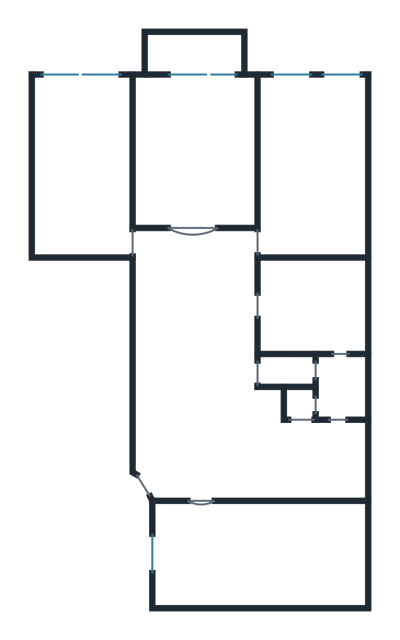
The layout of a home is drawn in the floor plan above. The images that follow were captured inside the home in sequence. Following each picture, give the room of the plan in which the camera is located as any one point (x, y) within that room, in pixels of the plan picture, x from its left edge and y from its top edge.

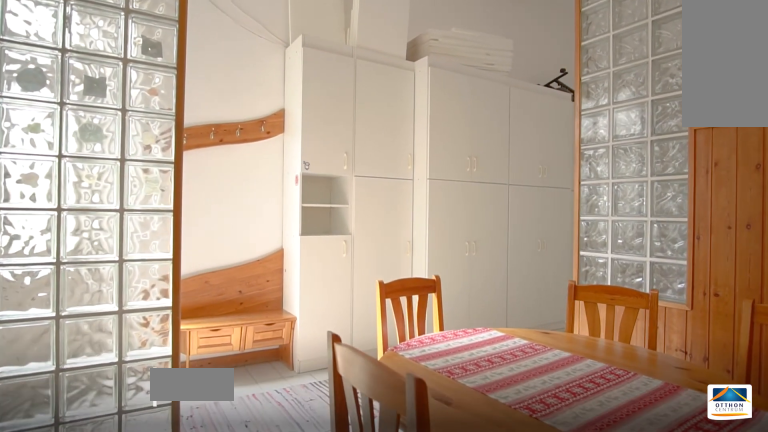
(256, 449)
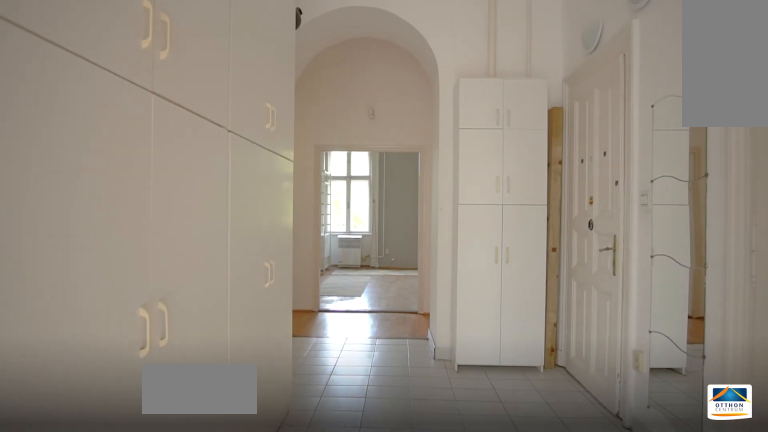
(199, 390)
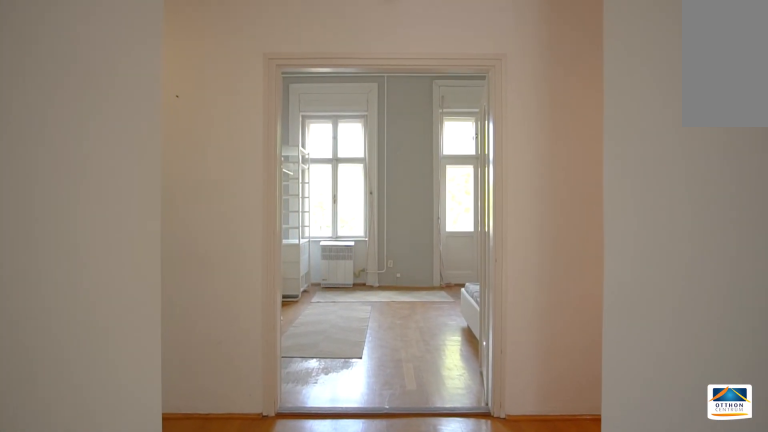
(200, 390)
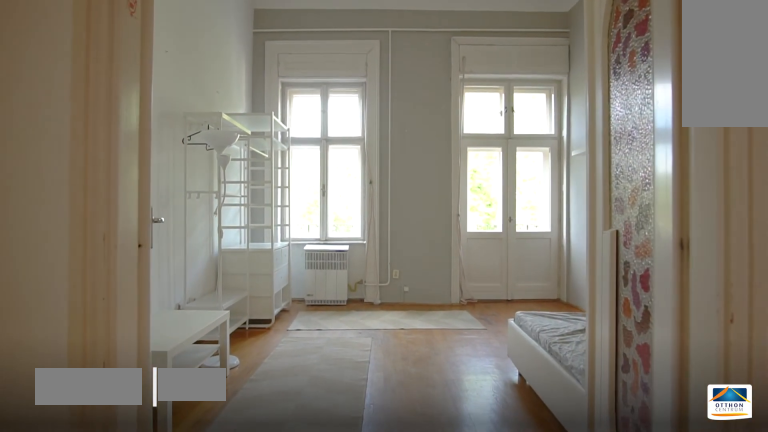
(200, 168)
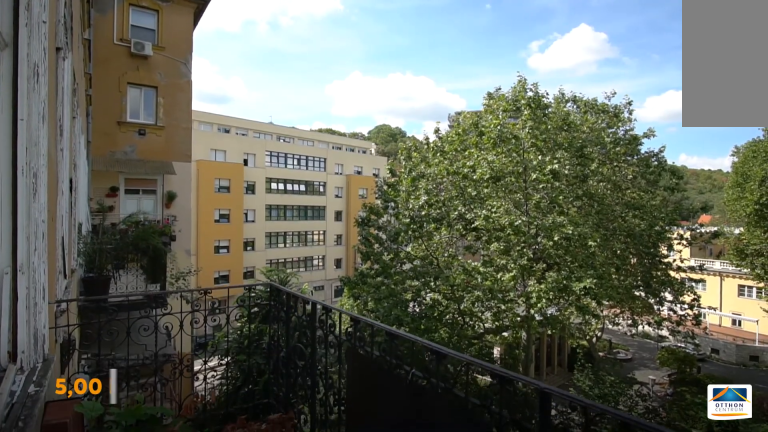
(197, 55)
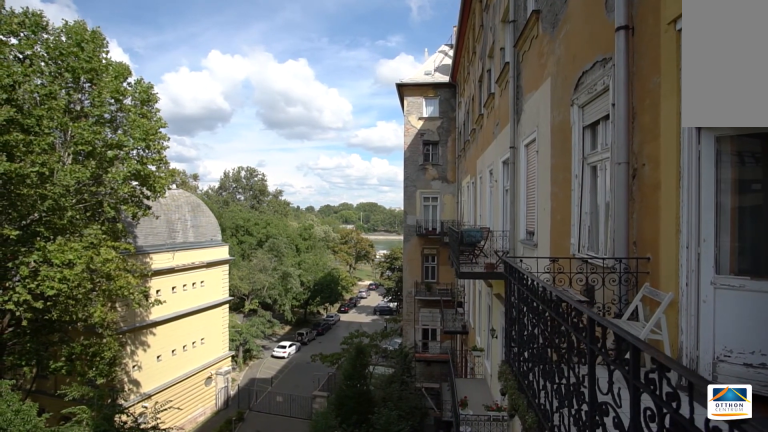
(197, 54)
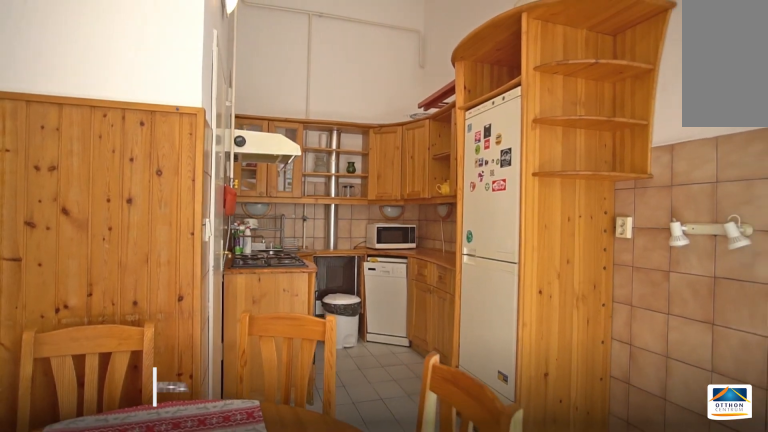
(346, 465)
